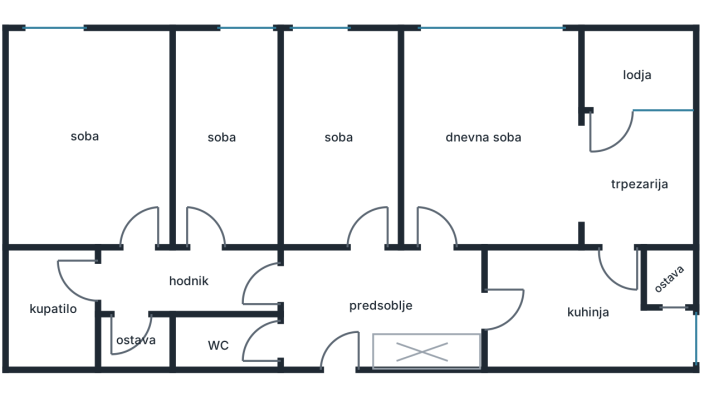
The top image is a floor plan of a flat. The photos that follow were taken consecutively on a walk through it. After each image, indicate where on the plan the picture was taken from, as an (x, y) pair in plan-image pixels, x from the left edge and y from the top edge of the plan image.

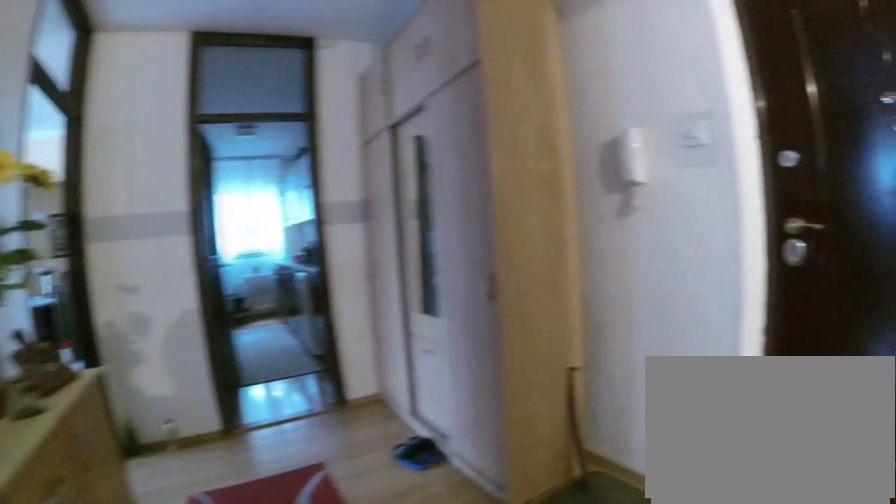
(284, 281)
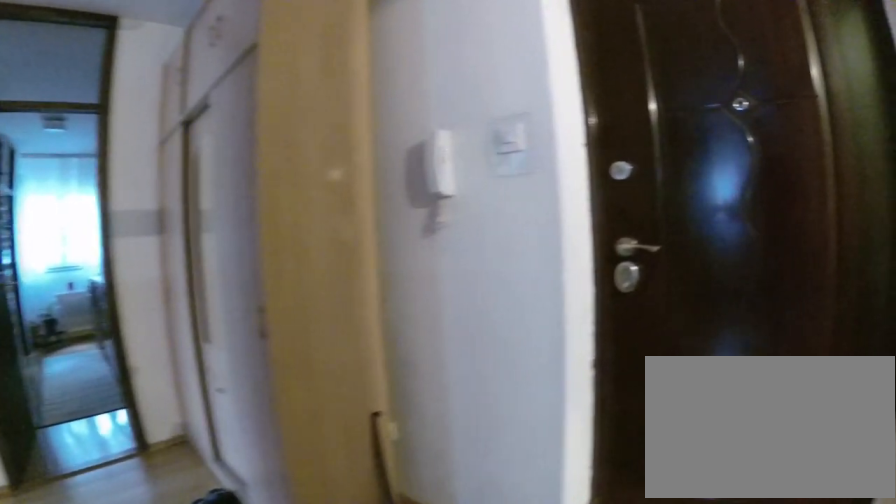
(299, 277)
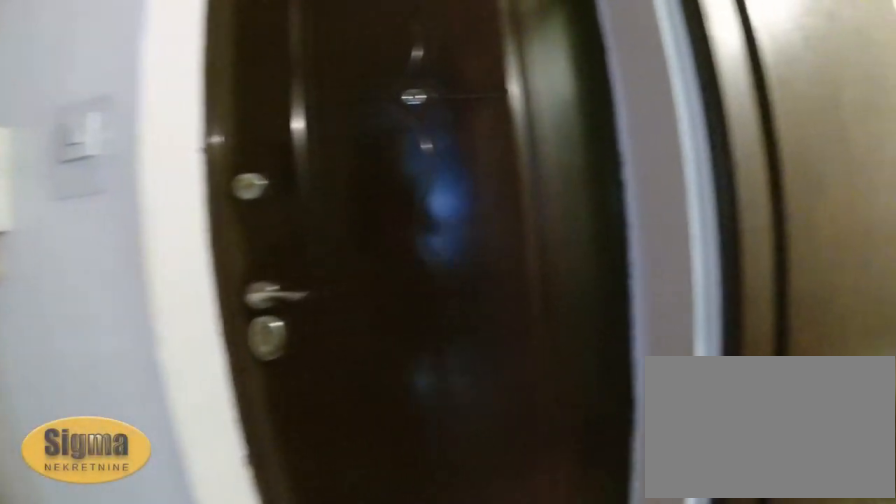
(321, 287)
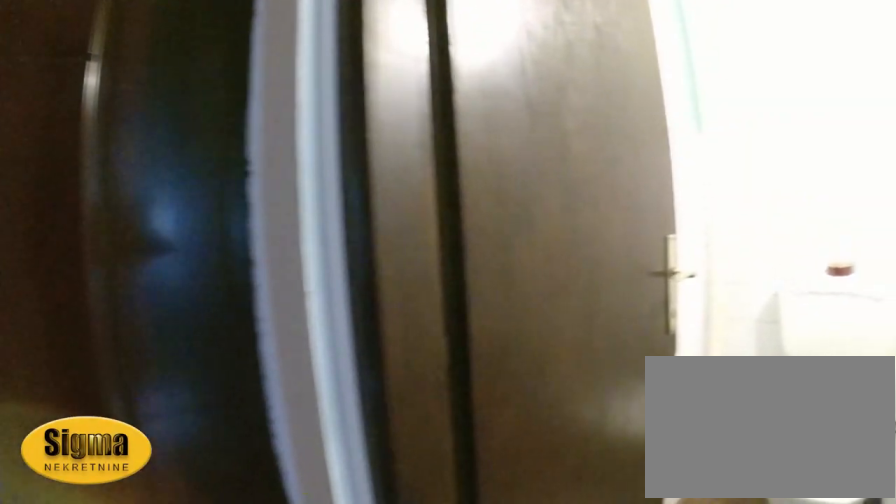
(325, 311)
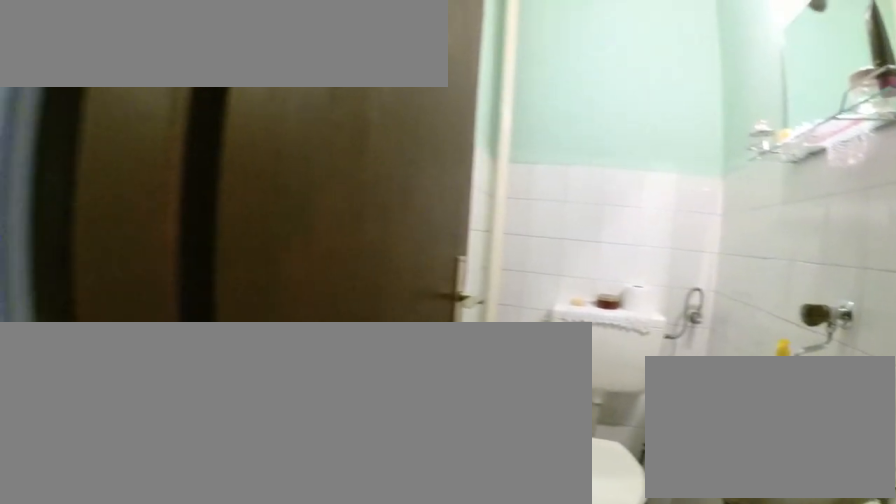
(316, 324)
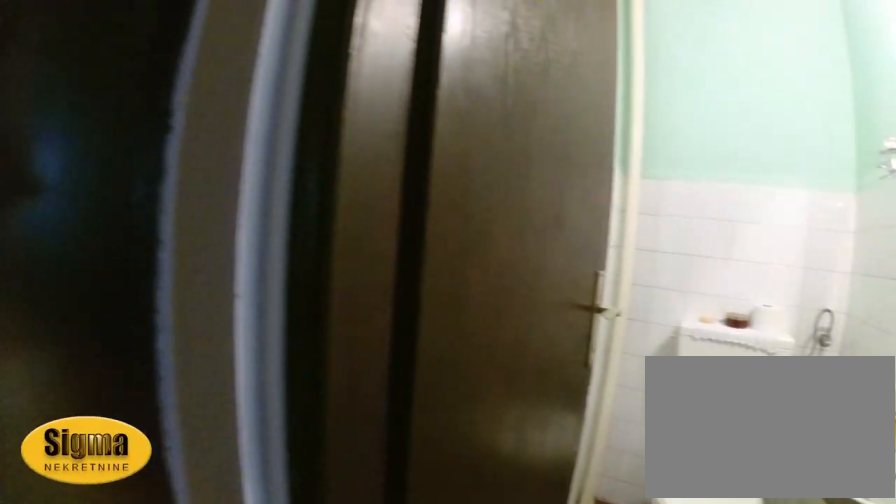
(317, 317)
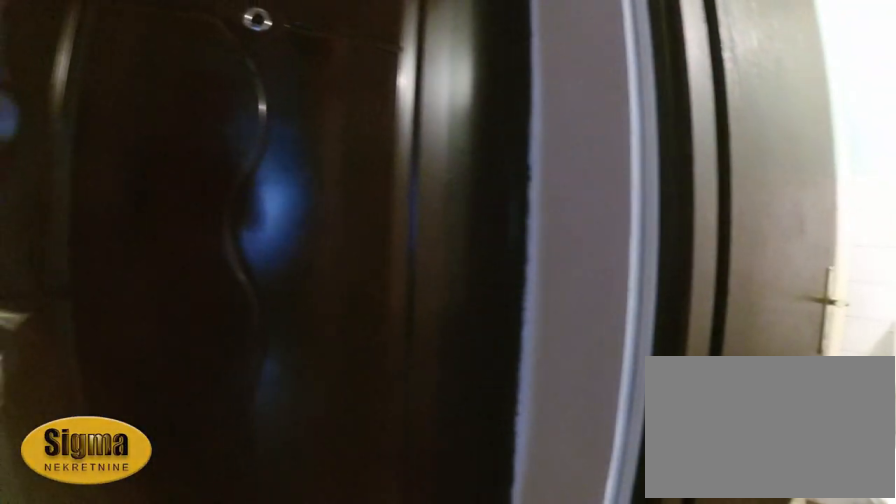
(321, 302)
